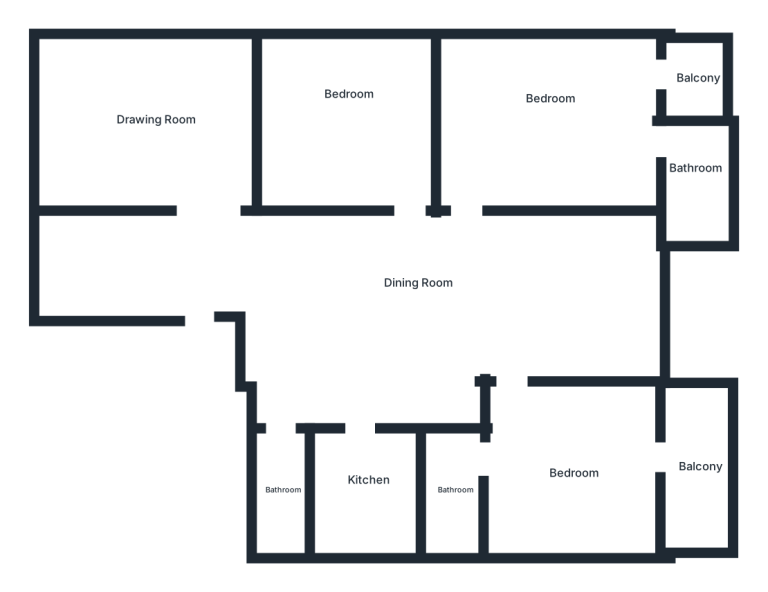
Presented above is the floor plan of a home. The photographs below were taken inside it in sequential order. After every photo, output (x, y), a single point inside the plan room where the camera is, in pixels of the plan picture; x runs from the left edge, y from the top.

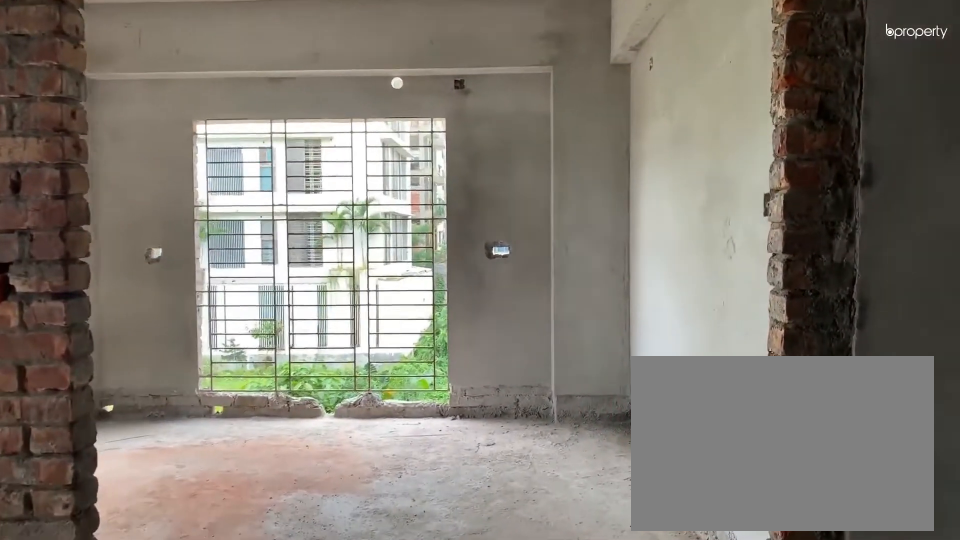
(197, 249)
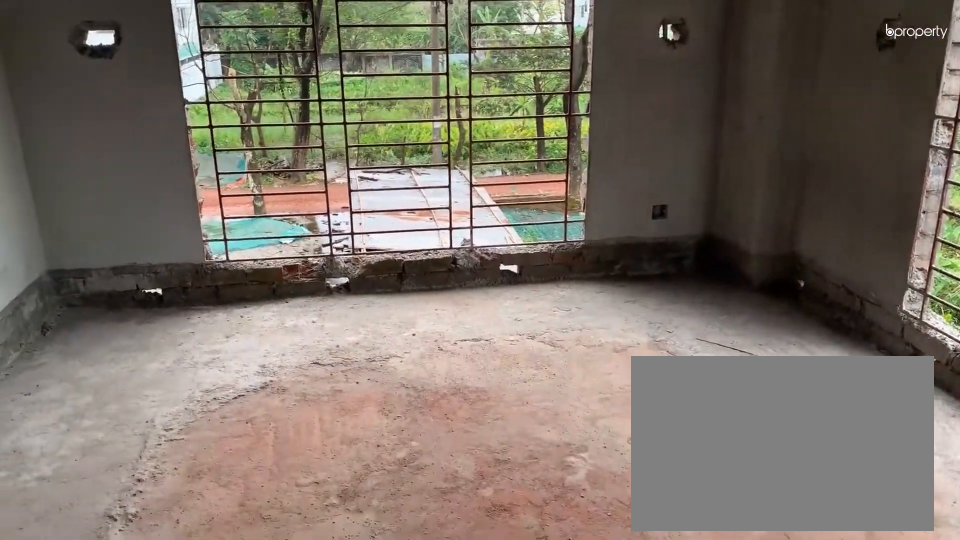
(166, 111)
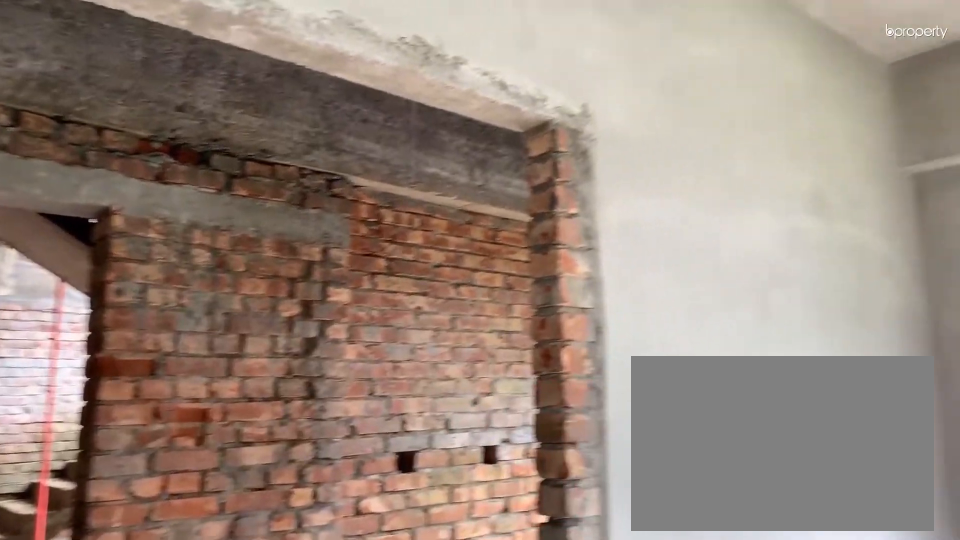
(162, 109)
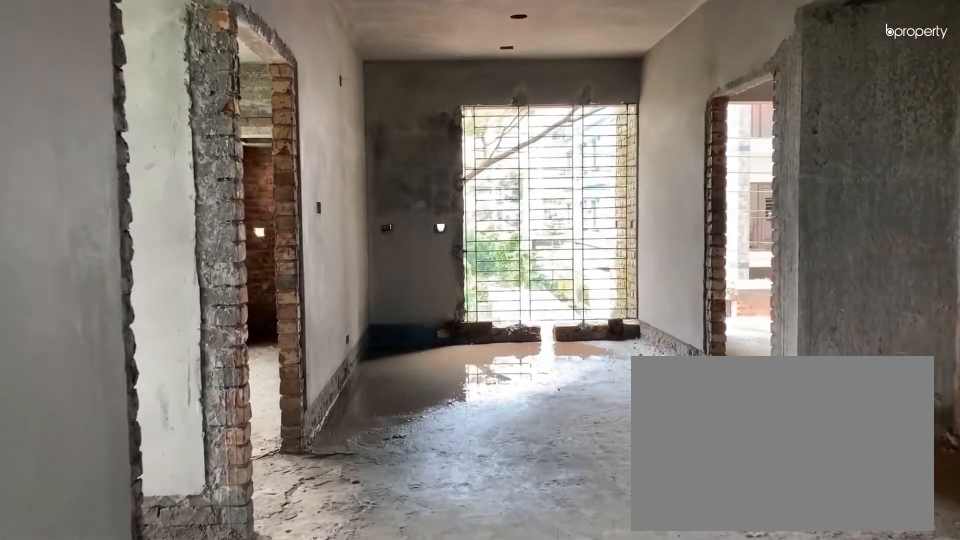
(263, 276)
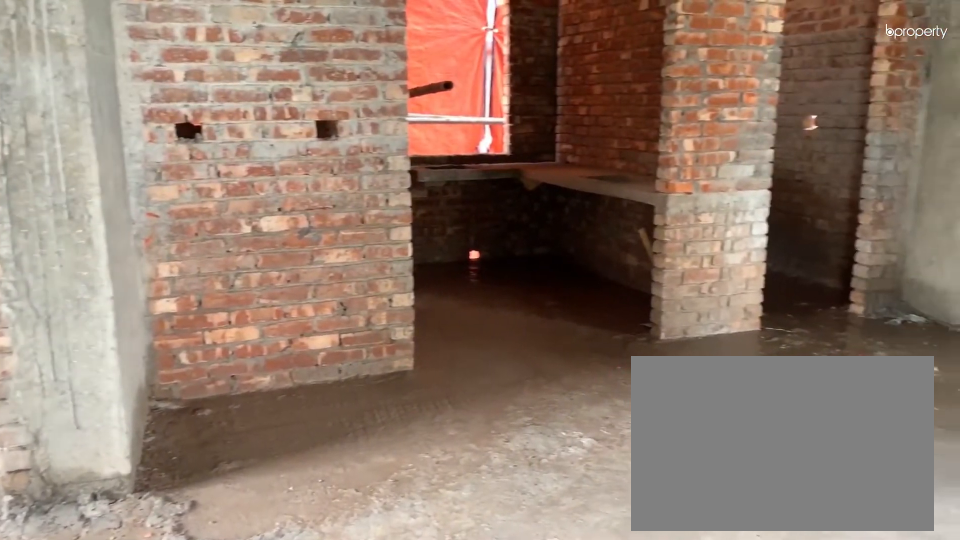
(438, 316)
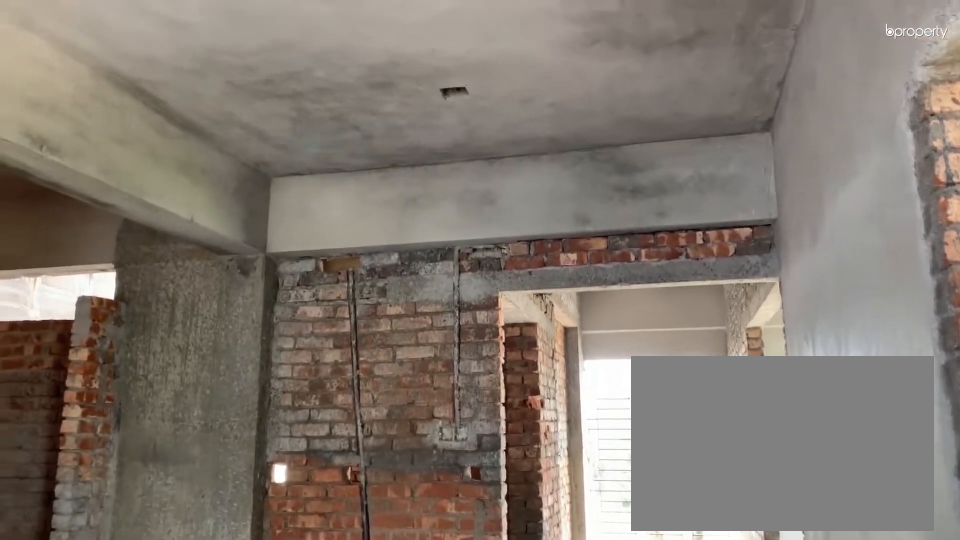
(438, 316)
